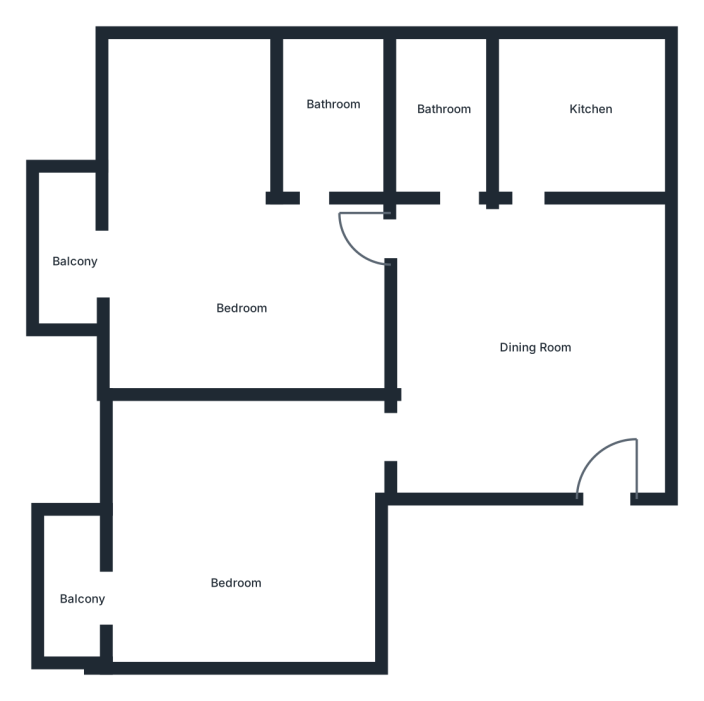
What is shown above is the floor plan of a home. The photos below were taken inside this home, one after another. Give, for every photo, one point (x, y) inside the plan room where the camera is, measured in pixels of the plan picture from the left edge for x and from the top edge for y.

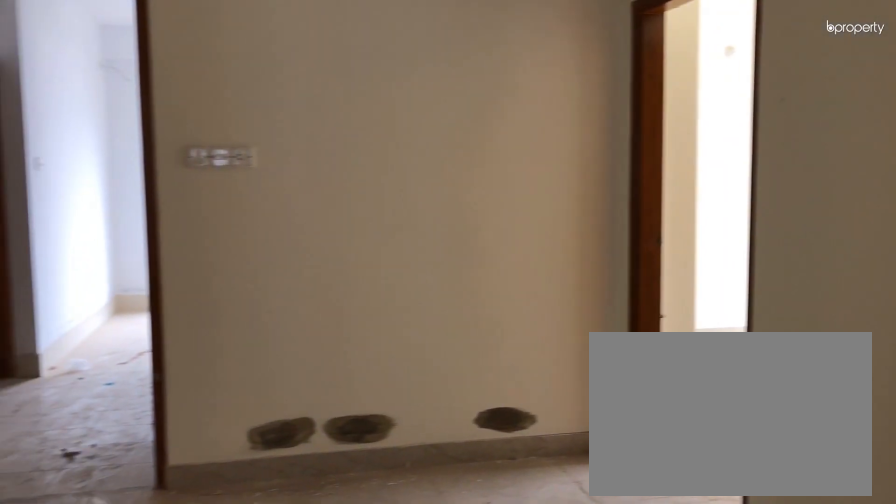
(516, 306)
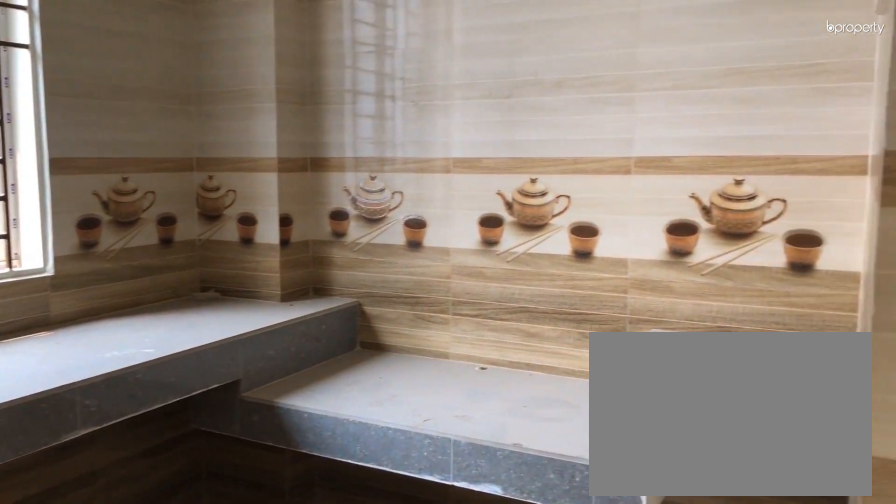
(561, 131)
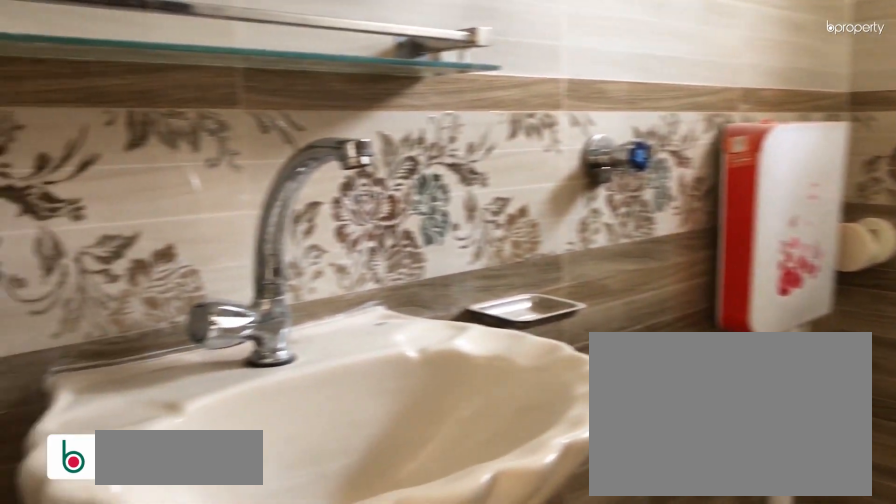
(441, 131)
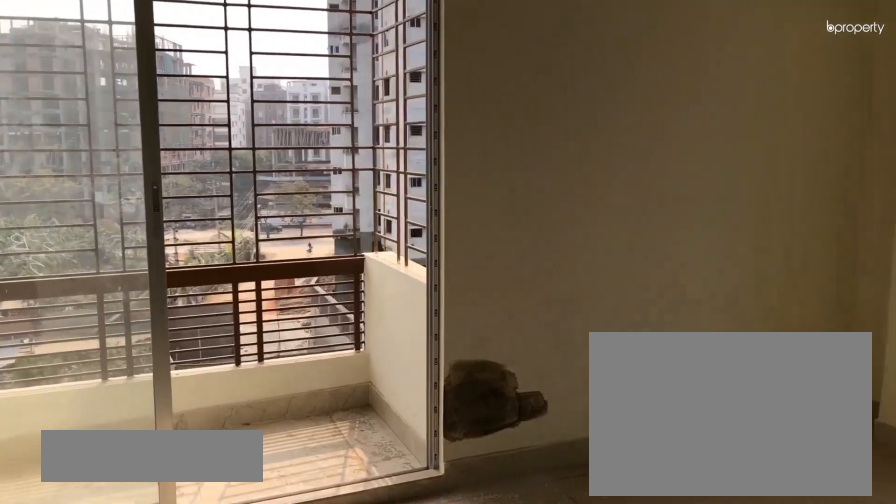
(236, 249)
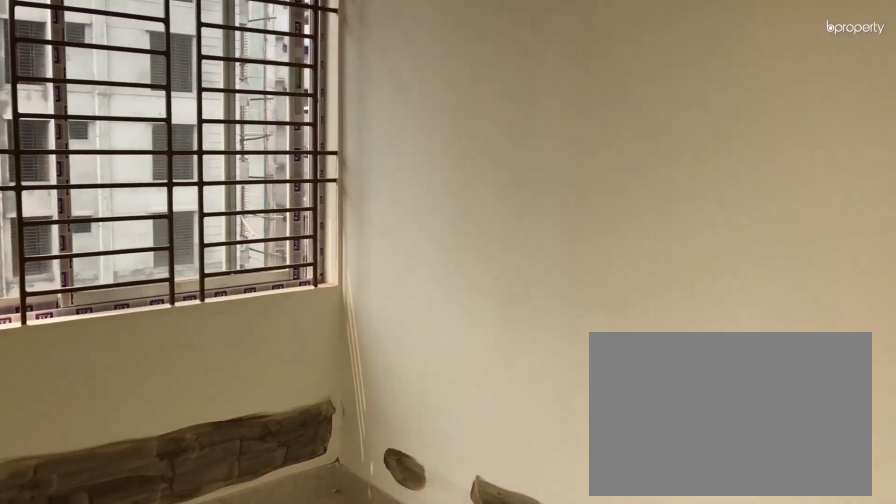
(236, 249)
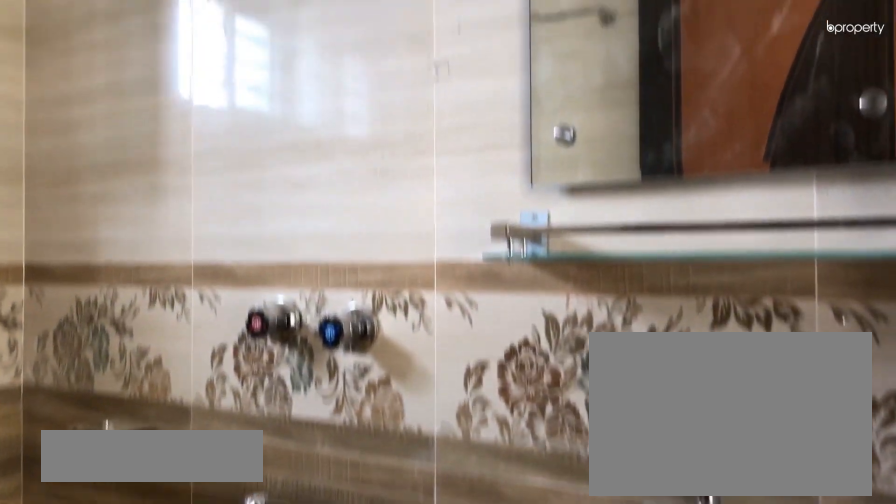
(329, 109)
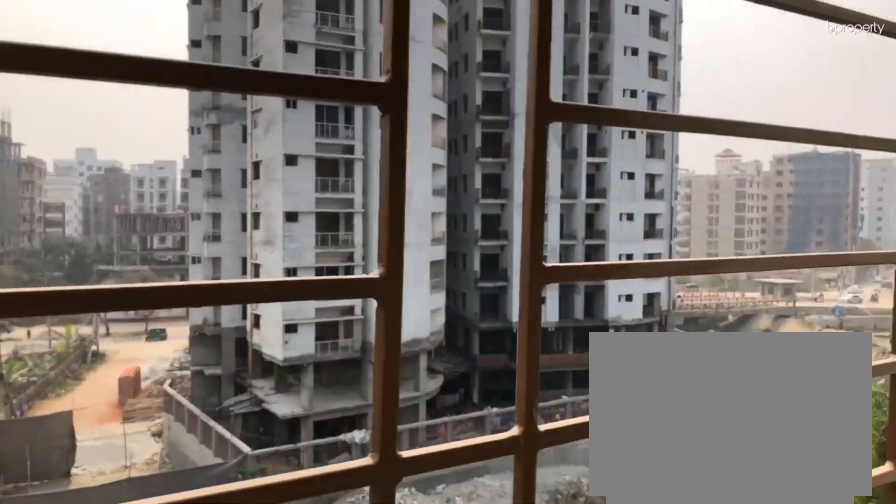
(76, 256)
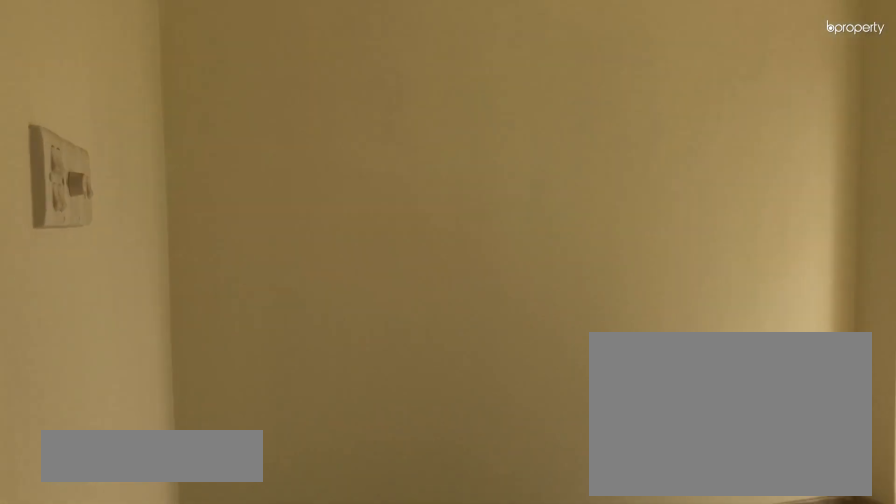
(235, 545)
